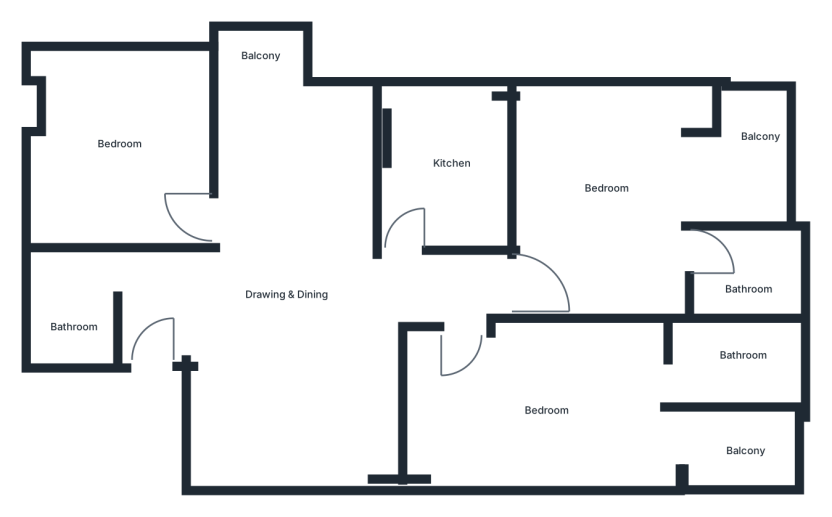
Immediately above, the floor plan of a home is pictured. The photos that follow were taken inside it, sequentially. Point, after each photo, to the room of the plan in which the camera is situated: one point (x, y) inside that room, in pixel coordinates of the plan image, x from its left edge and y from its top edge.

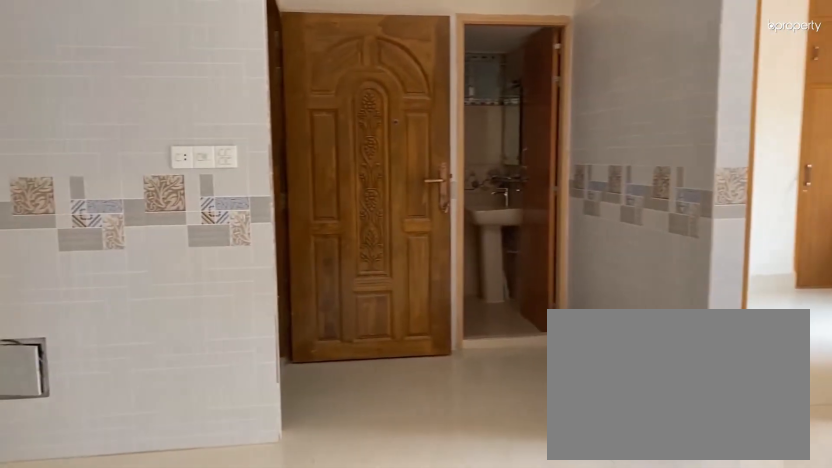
(283, 309)
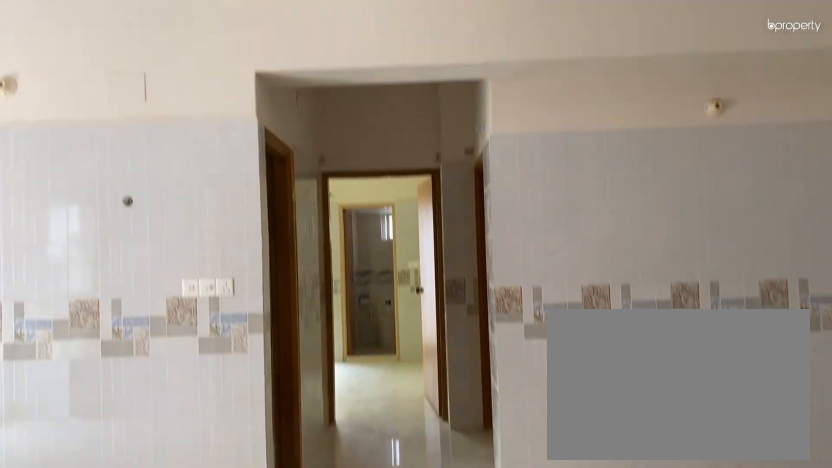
(282, 301)
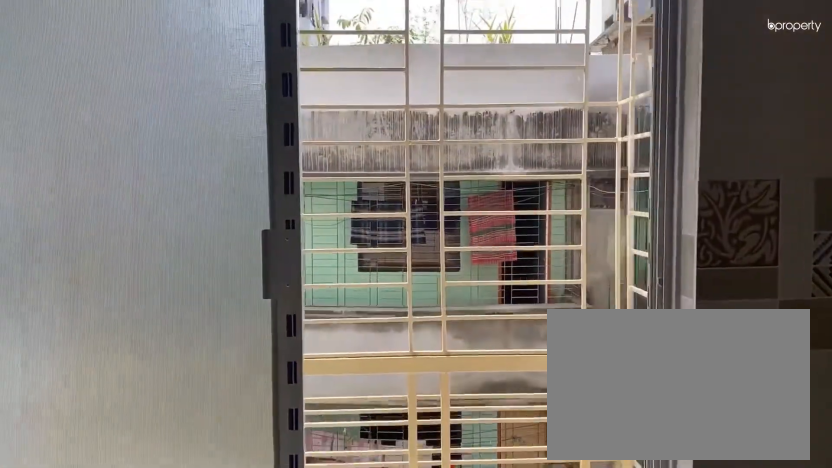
(259, 59)
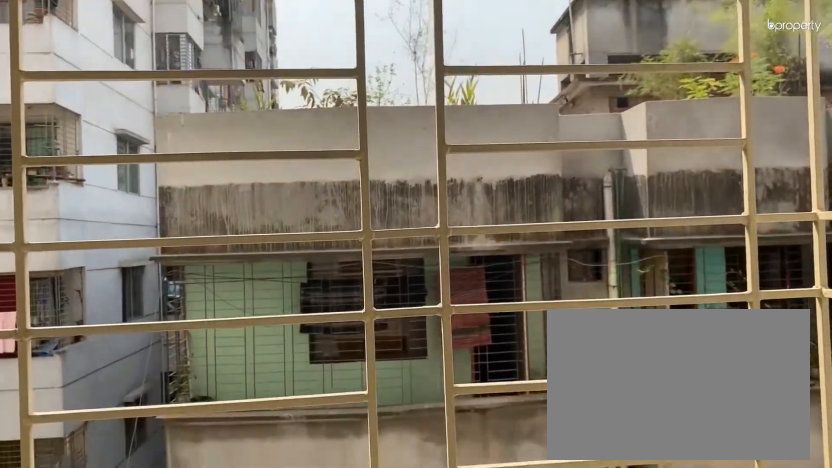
(259, 59)
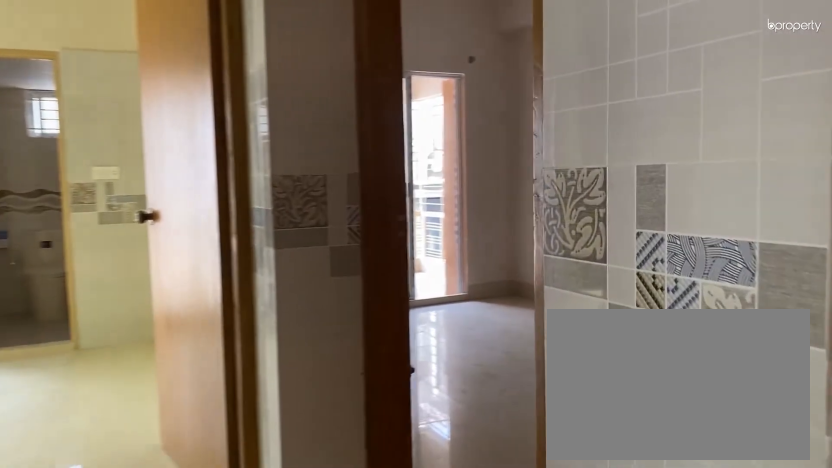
(319, 280)
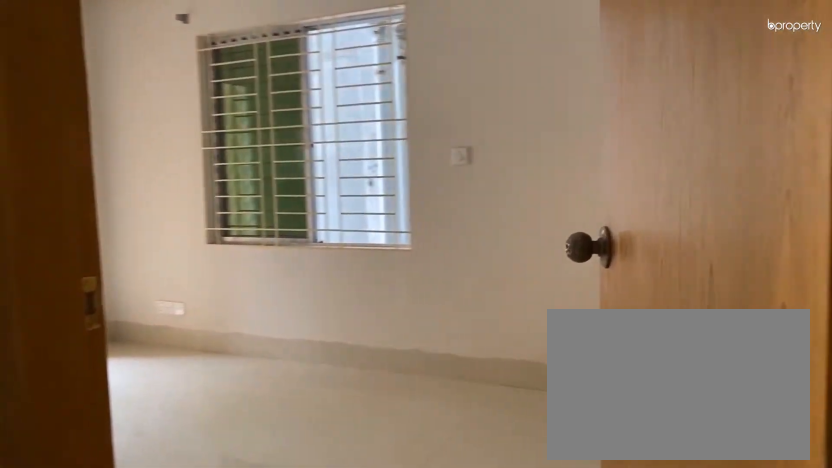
(459, 363)
